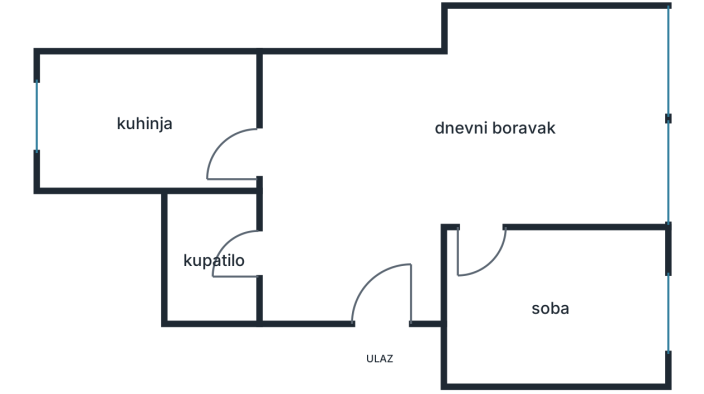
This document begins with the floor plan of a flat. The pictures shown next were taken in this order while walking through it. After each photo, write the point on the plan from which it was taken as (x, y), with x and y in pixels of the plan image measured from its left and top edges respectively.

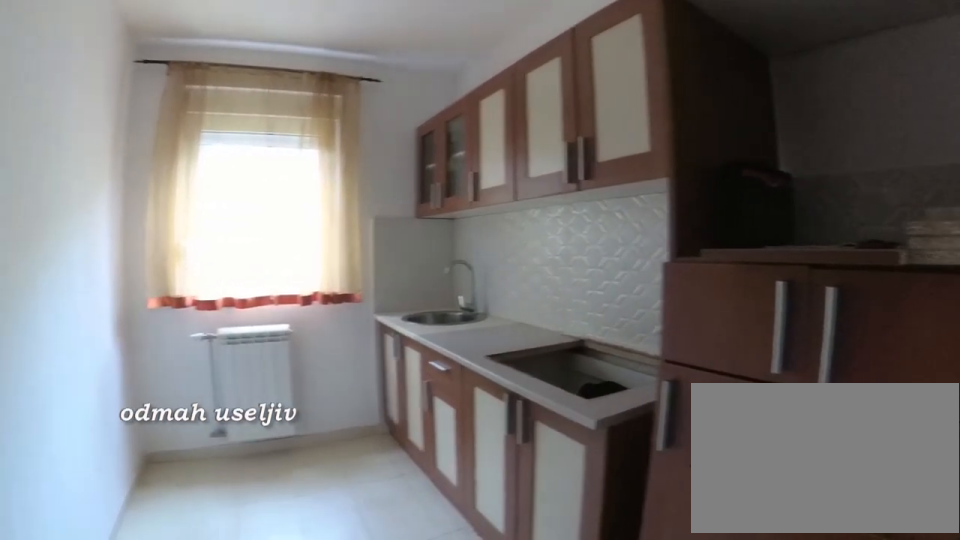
(257, 156)
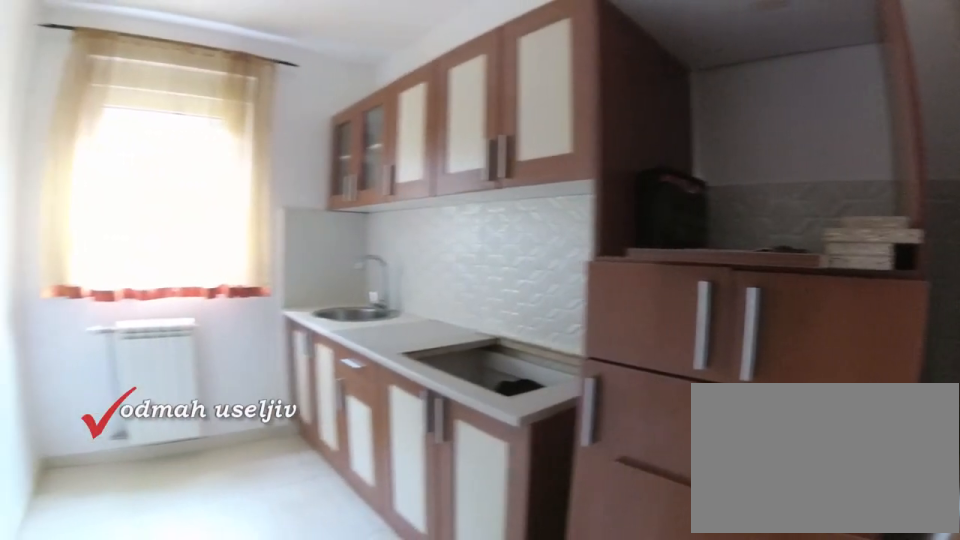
(255, 160)
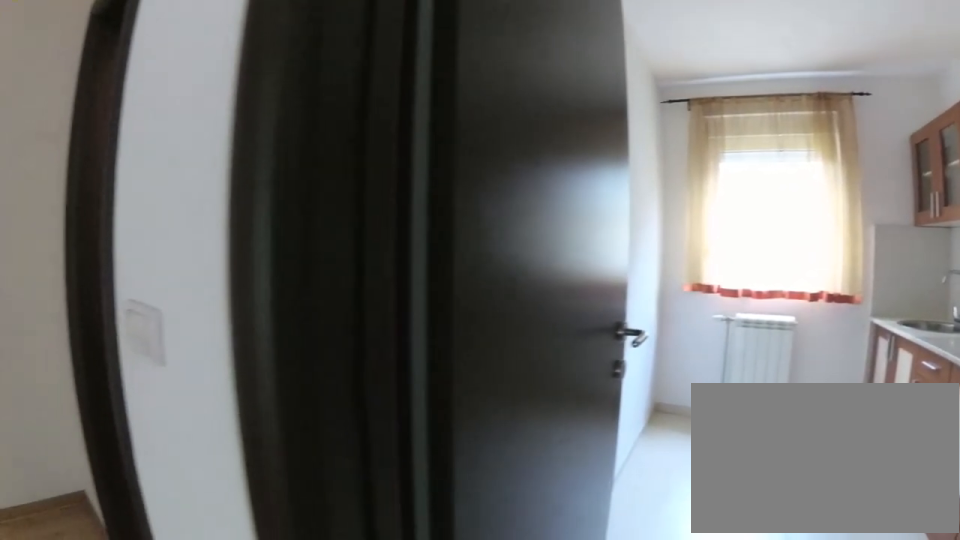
(279, 129)
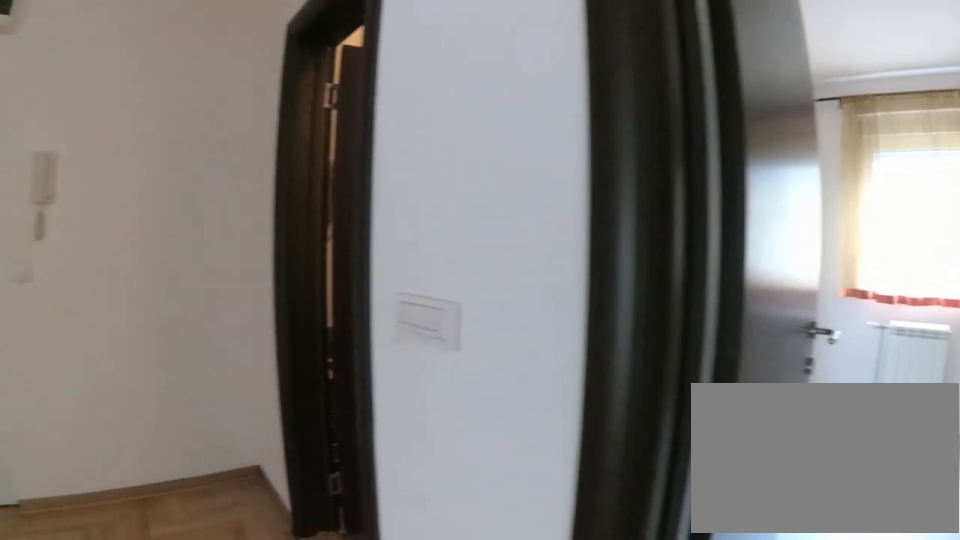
(283, 125)
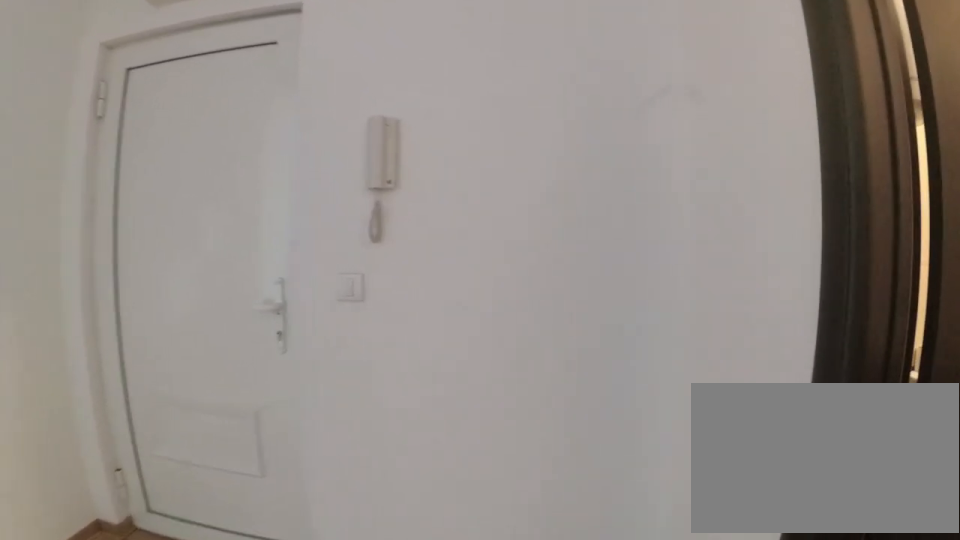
(289, 174)
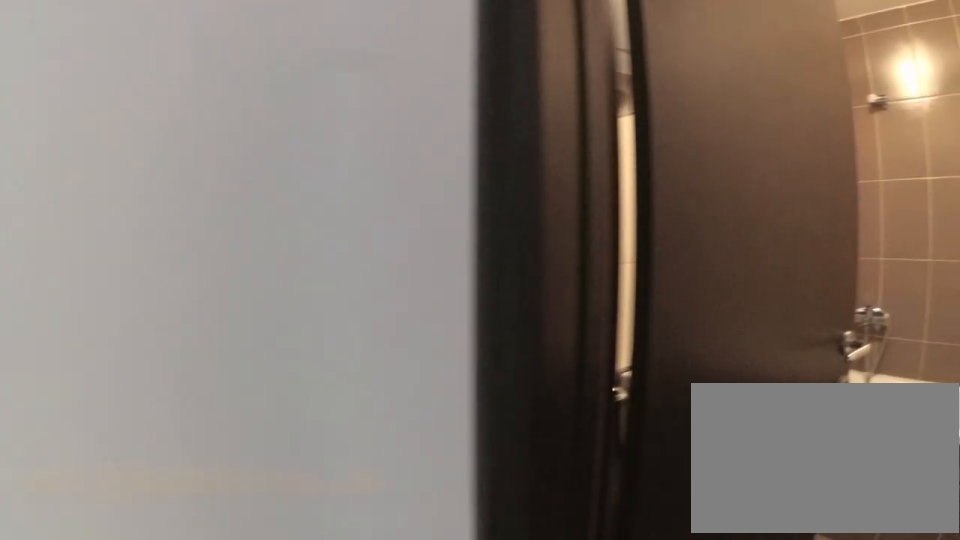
(294, 203)
